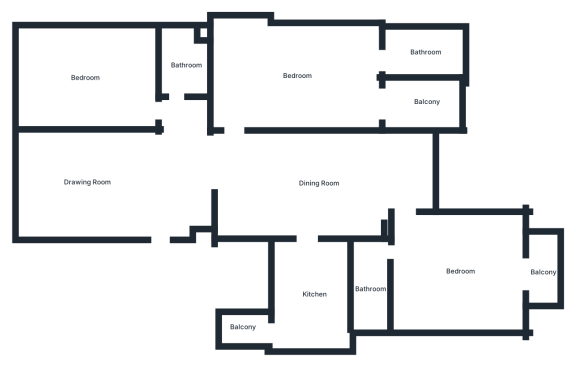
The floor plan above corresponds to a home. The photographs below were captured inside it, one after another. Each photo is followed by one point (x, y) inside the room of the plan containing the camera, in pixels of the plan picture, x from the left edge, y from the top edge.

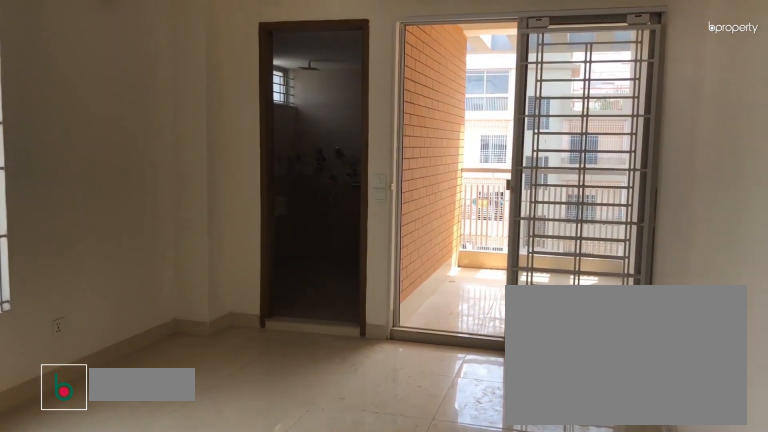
(297, 76)
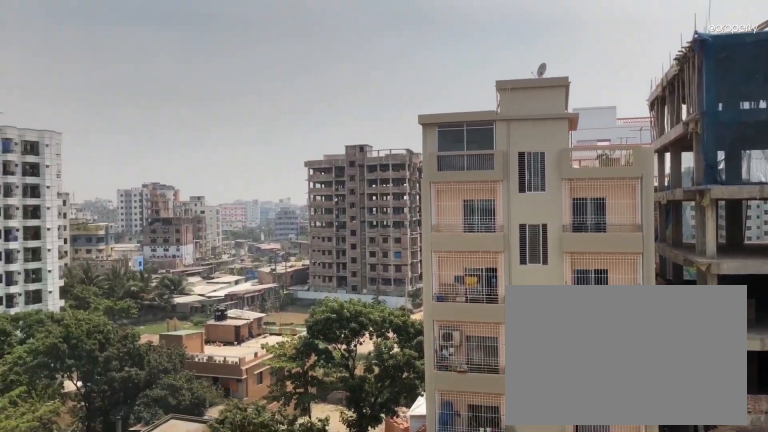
(428, 101)
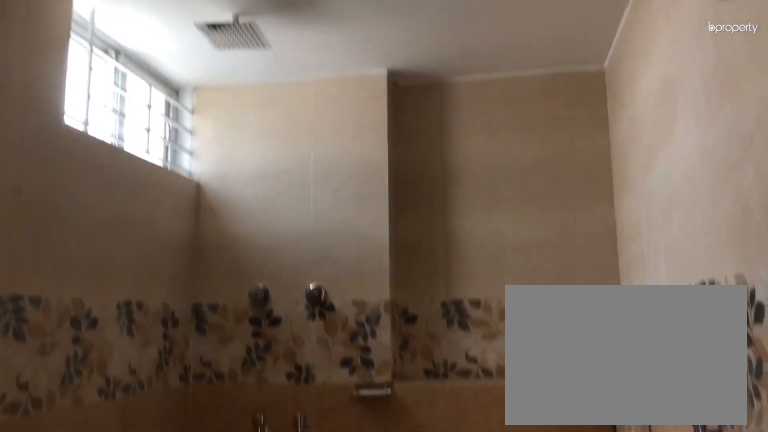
(424, 54)
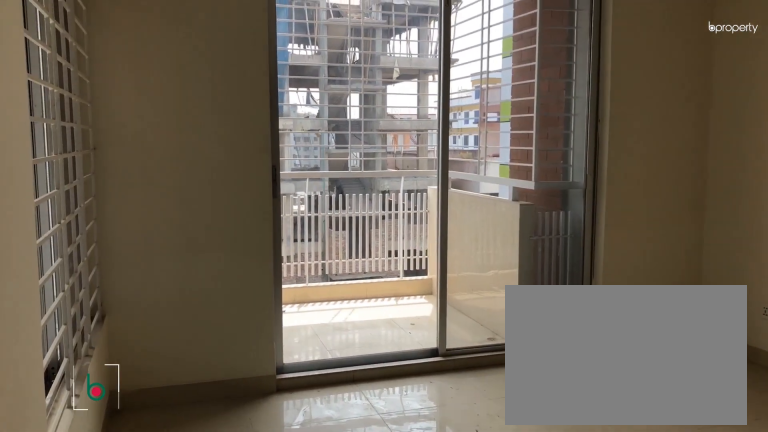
(460, 272)
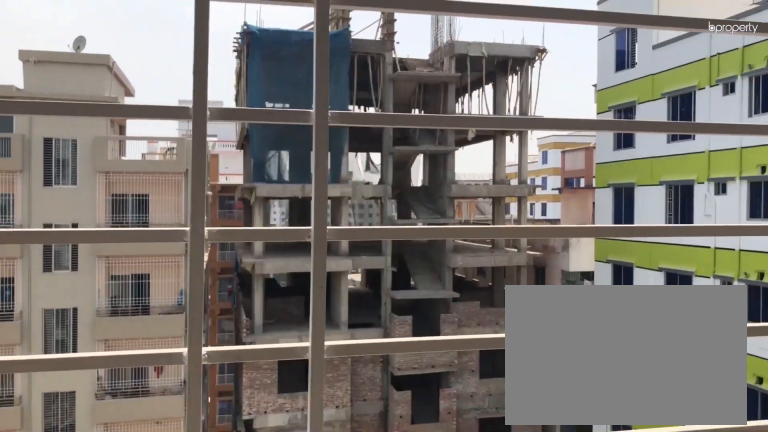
(544, 272)
